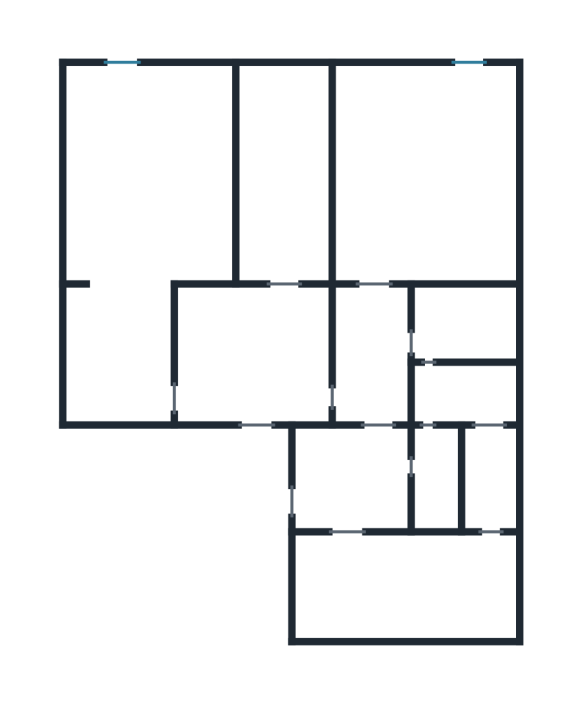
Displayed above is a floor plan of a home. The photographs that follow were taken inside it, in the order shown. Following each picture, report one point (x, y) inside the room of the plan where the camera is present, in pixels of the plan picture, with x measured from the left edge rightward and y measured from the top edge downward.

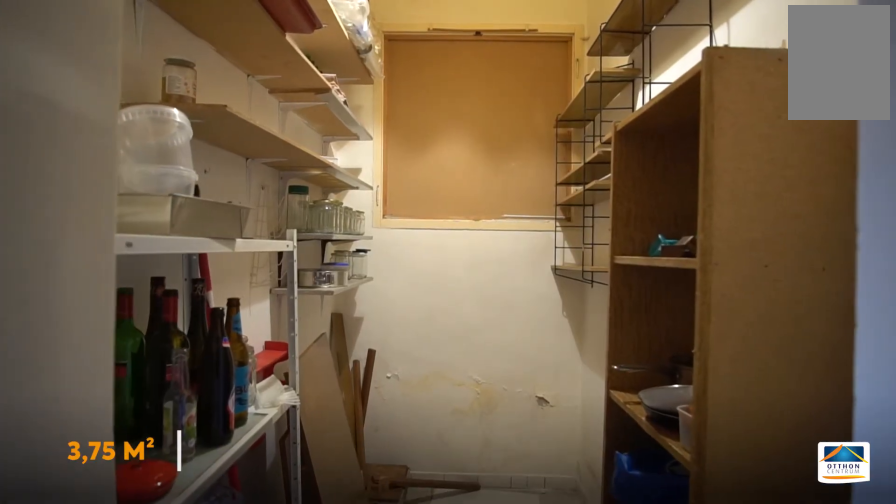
(489, 476)
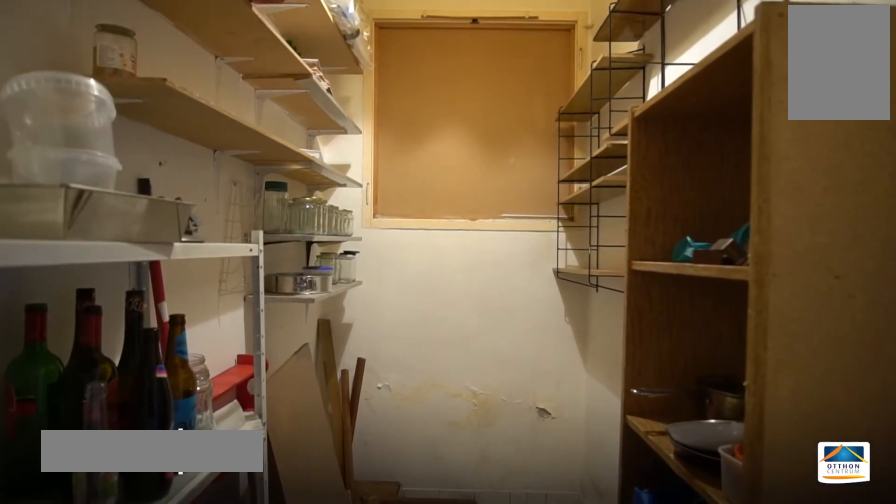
(488, 476)
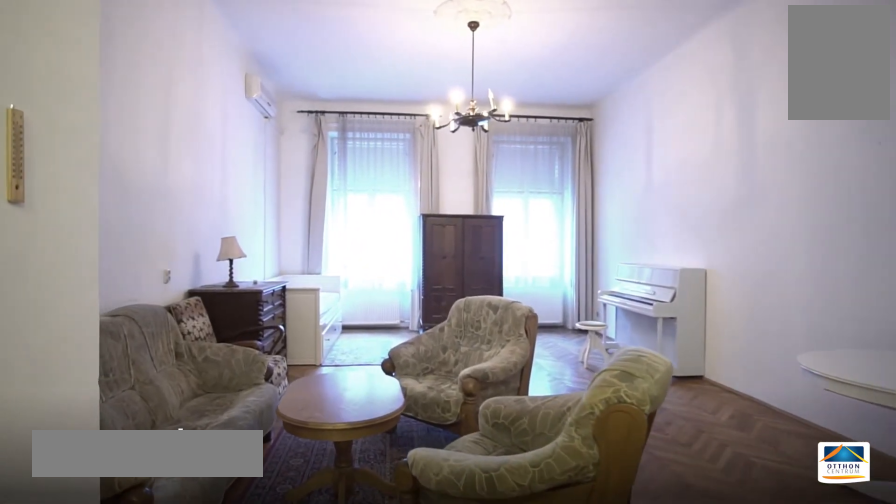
(156, 182)
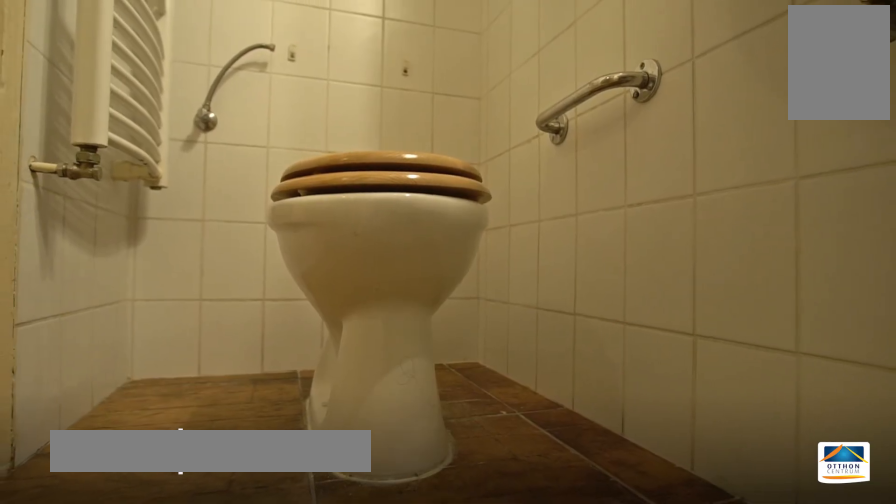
(441, 478)
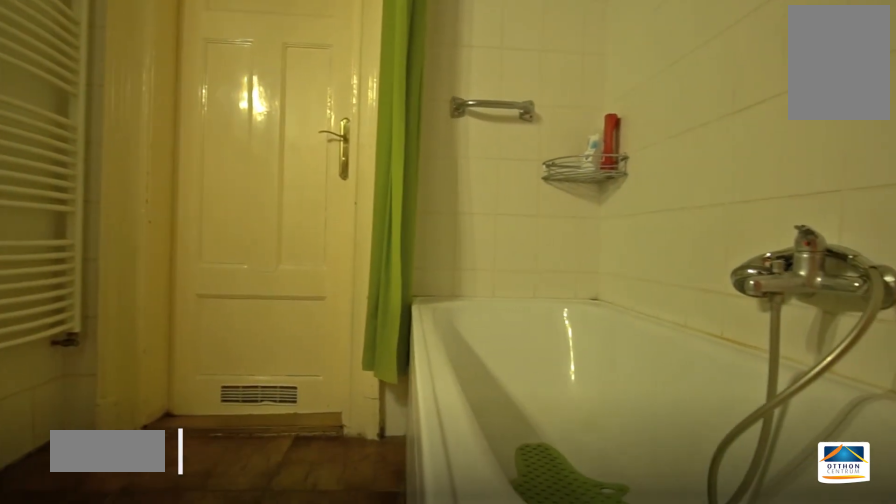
(462, 321)
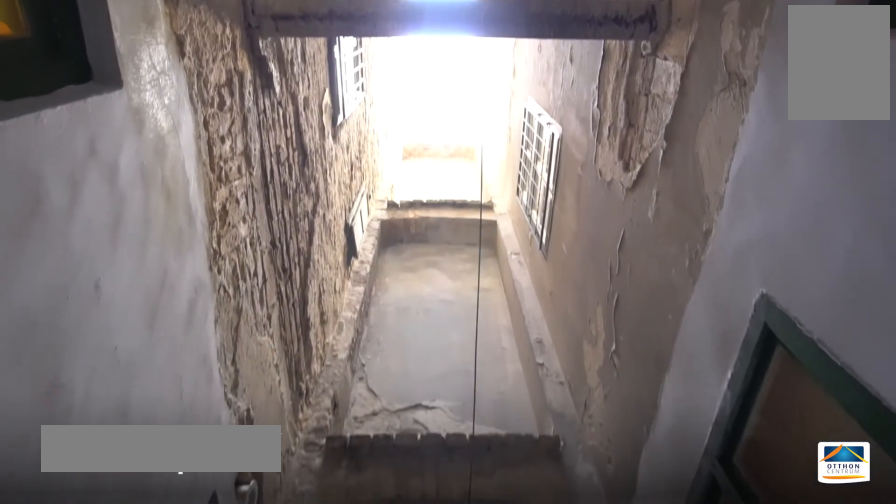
(464, 390)
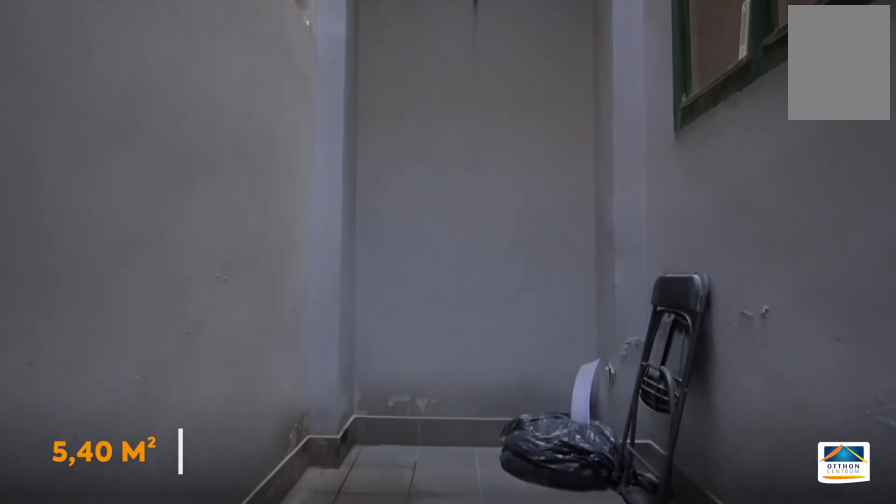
(464, 390)
